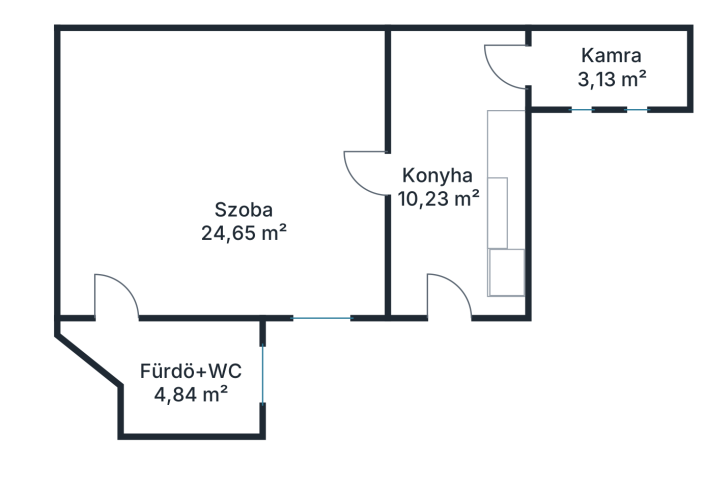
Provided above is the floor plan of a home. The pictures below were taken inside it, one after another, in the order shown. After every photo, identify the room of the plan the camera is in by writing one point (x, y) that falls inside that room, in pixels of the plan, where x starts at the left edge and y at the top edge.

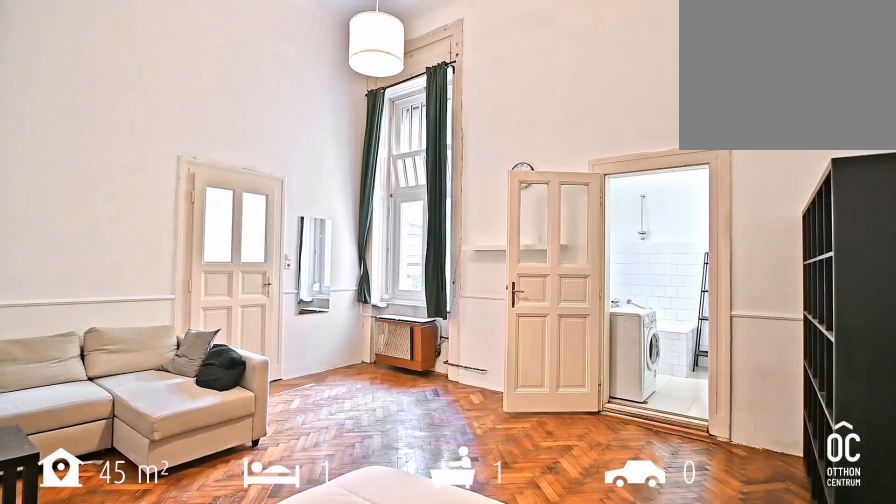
(223, 149)
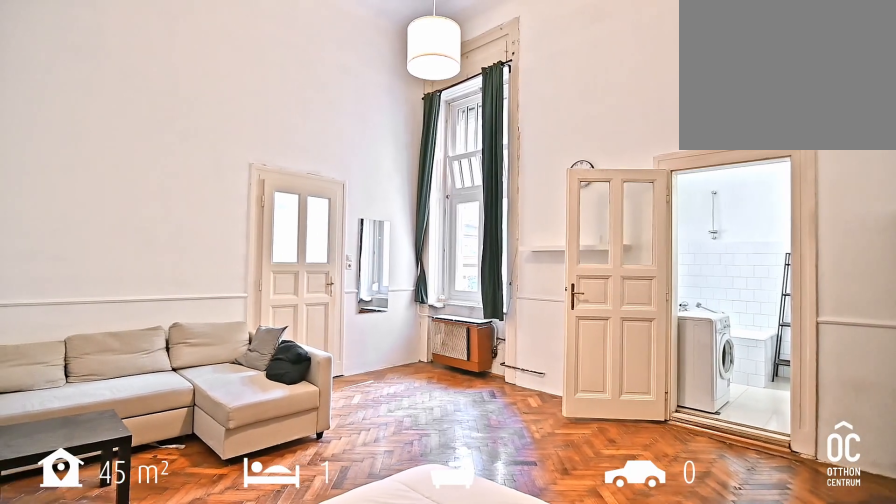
(223, 149)
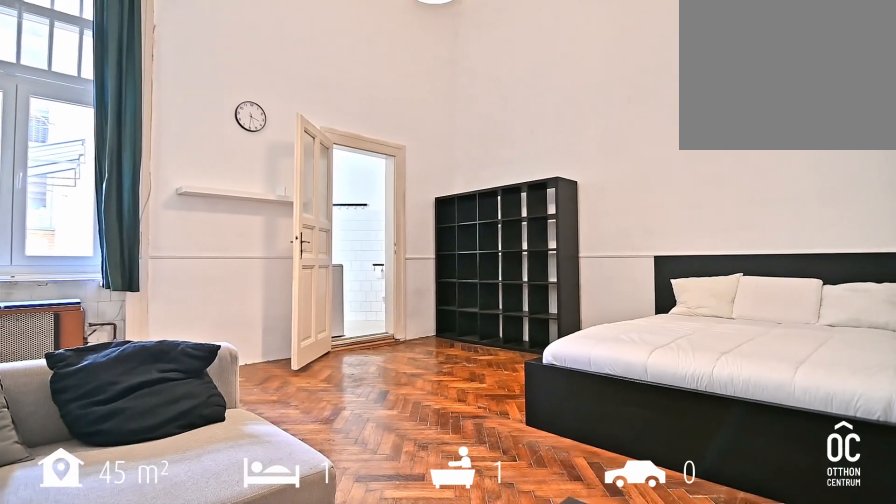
(223, 149)
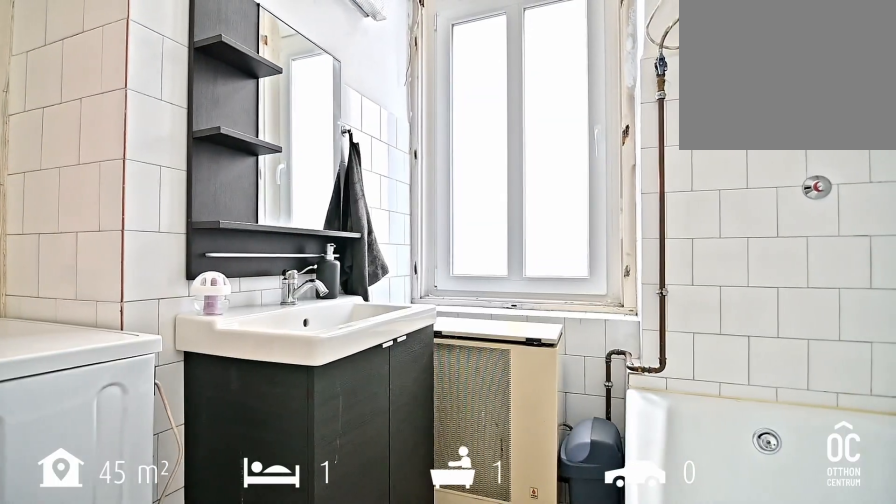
(189, 375)
